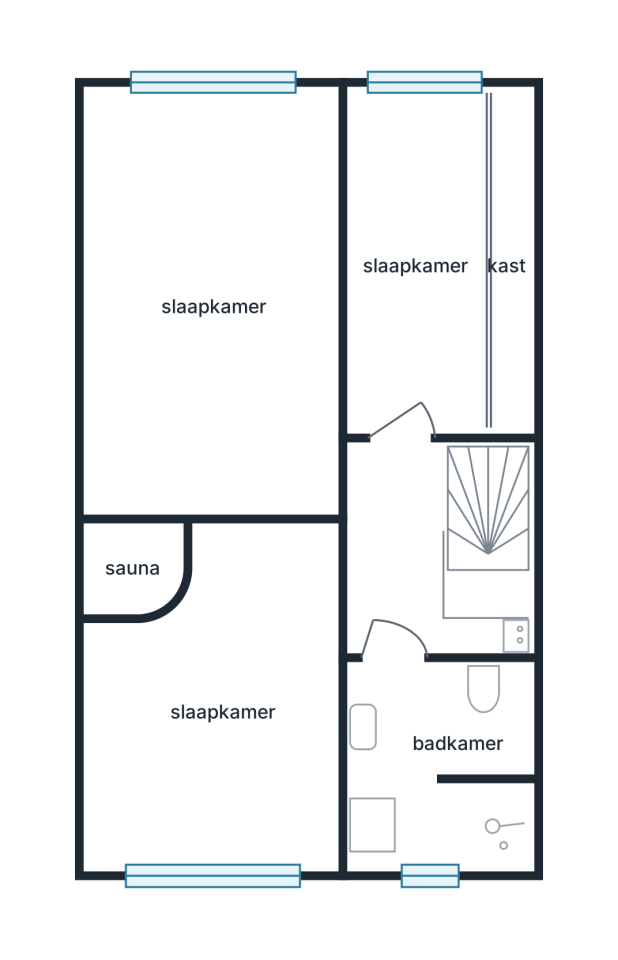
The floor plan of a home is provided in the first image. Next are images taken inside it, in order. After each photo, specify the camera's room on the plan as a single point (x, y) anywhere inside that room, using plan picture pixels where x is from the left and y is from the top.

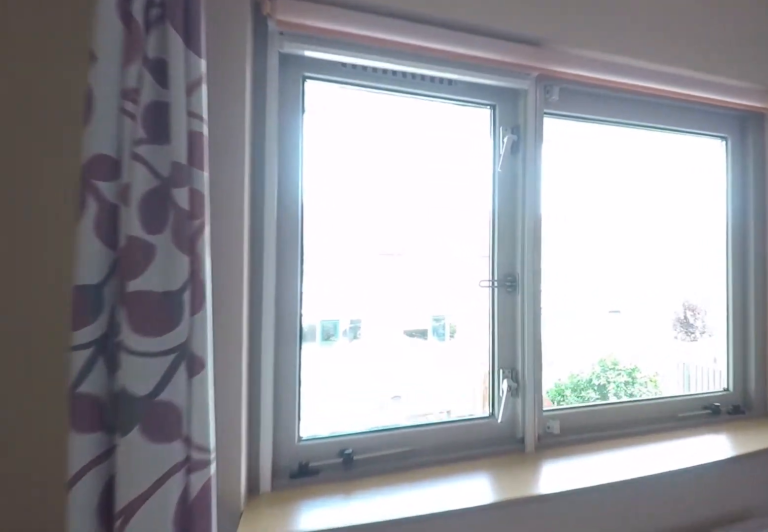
(144, 233)
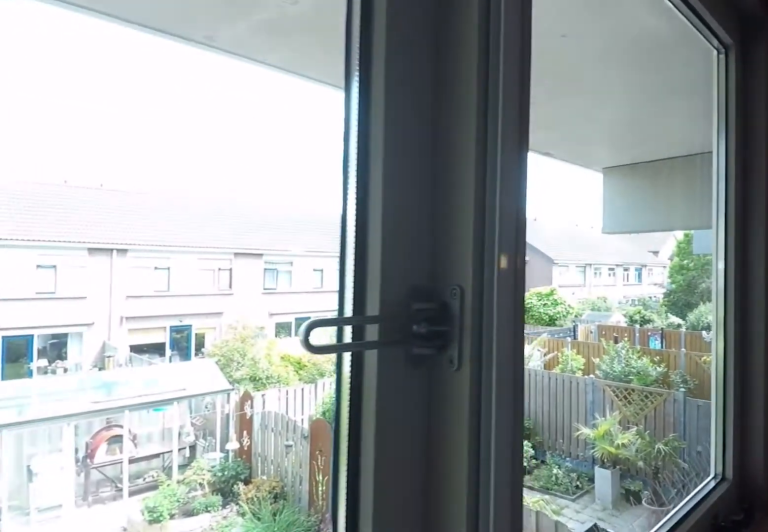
(144, 233)
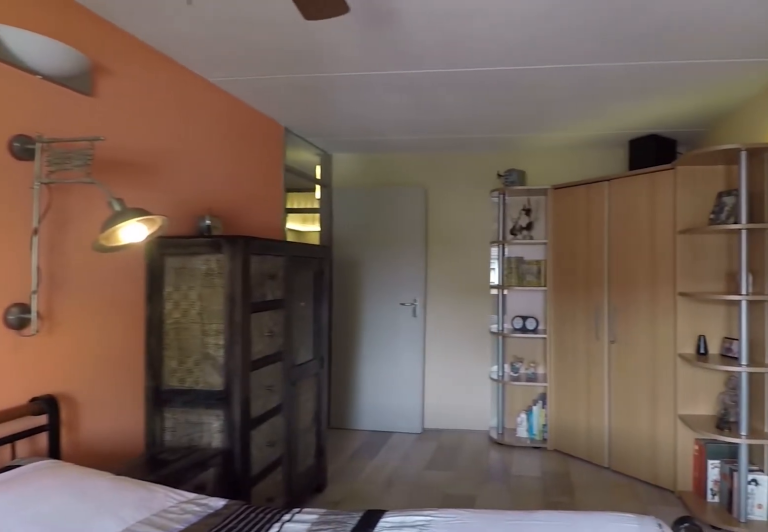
(144, 233)
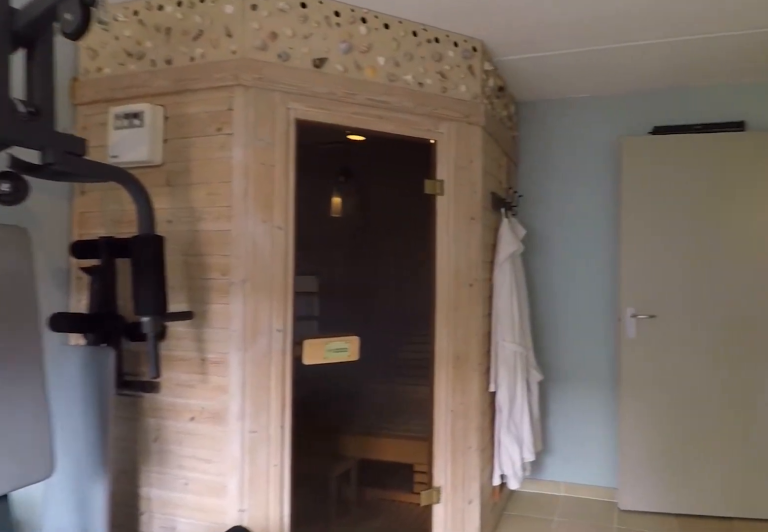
(223, 709)
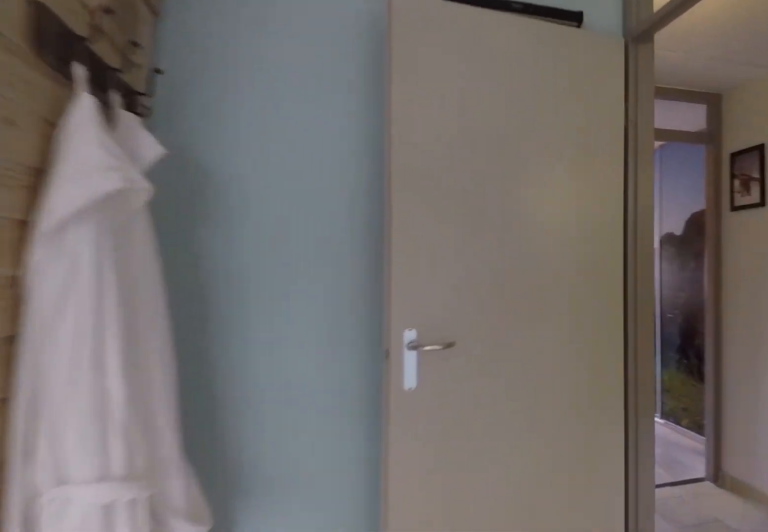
(223, 709)
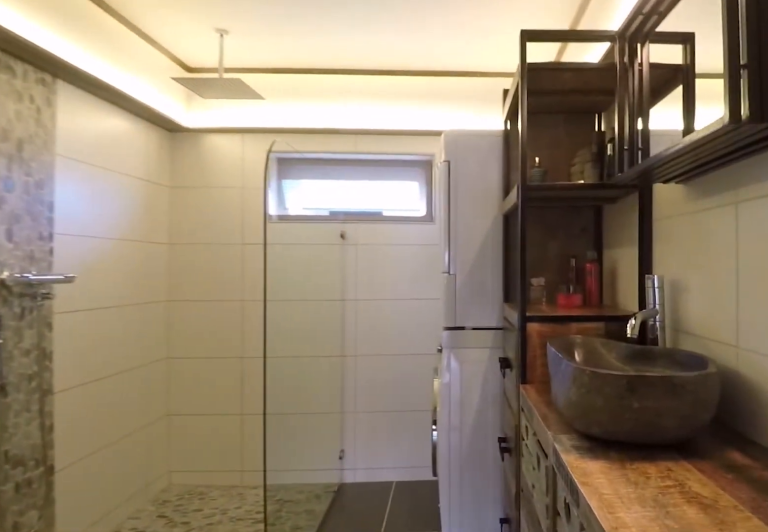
(436, 763)
